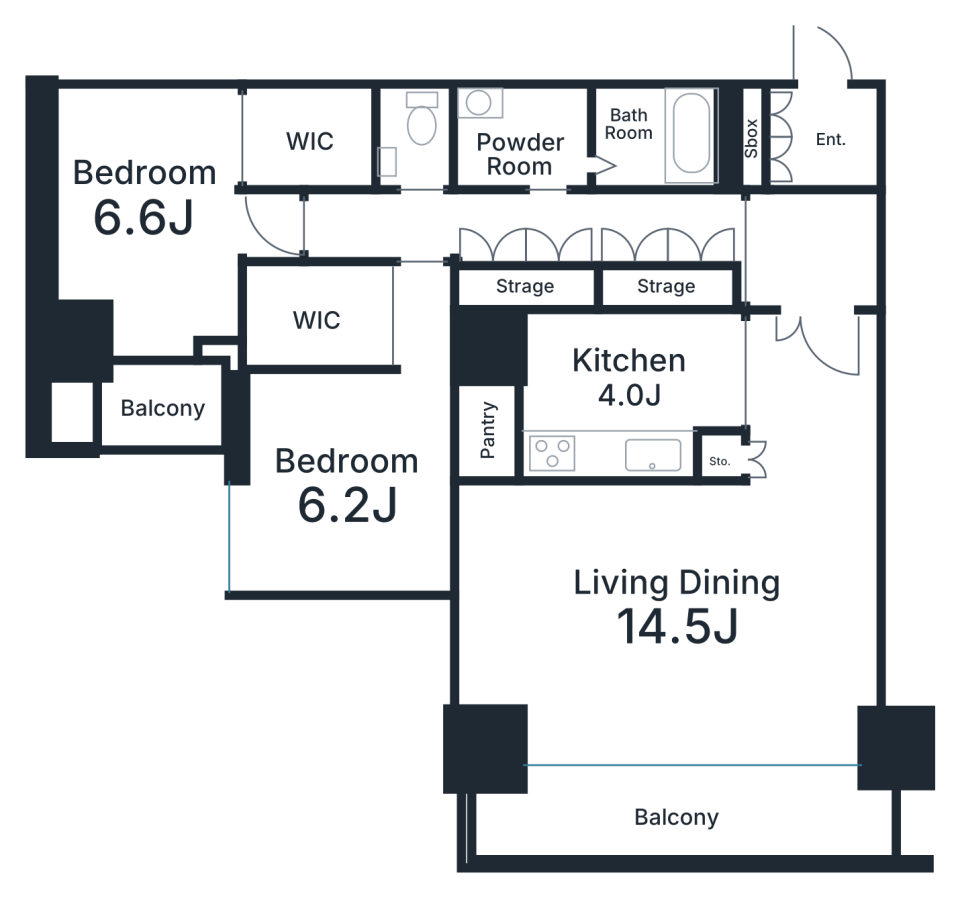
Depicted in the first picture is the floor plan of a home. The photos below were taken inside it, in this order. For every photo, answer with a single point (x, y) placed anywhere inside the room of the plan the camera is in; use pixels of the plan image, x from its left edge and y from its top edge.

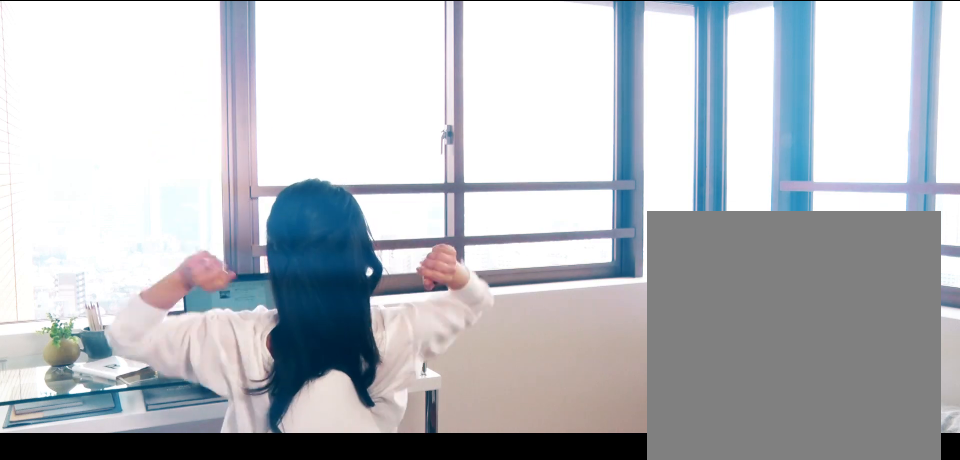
(344, 486)
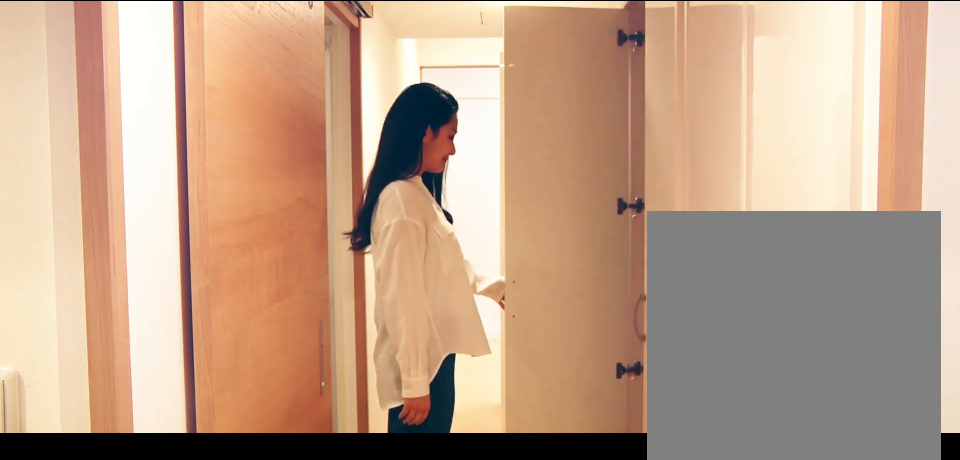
(560, 208)
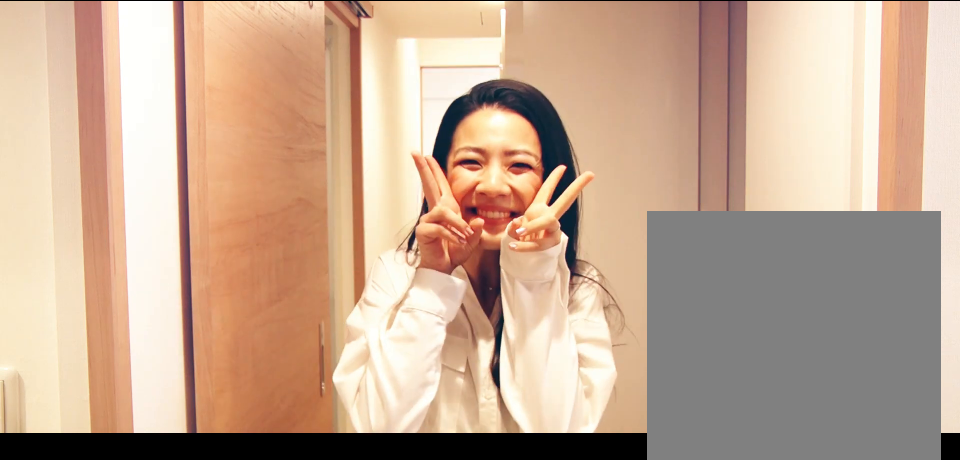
(560, 208)
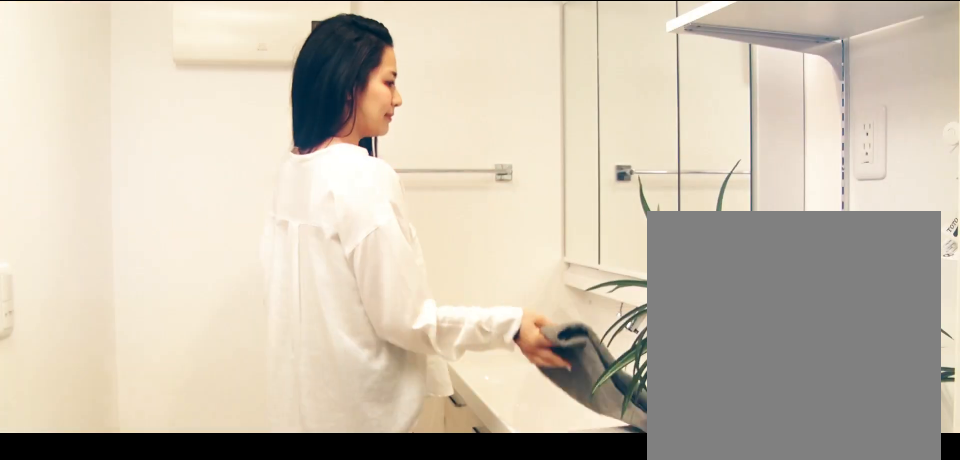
(521, 136)
